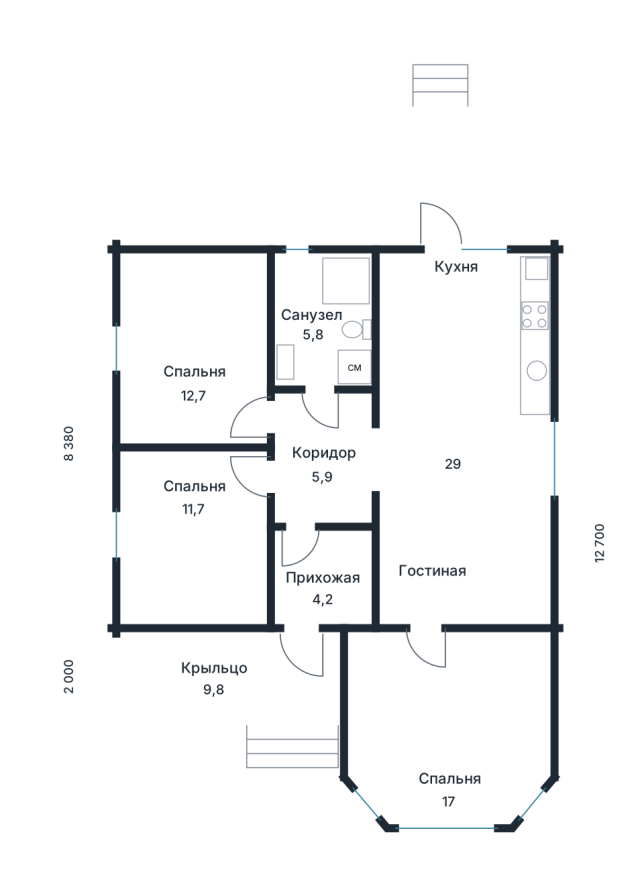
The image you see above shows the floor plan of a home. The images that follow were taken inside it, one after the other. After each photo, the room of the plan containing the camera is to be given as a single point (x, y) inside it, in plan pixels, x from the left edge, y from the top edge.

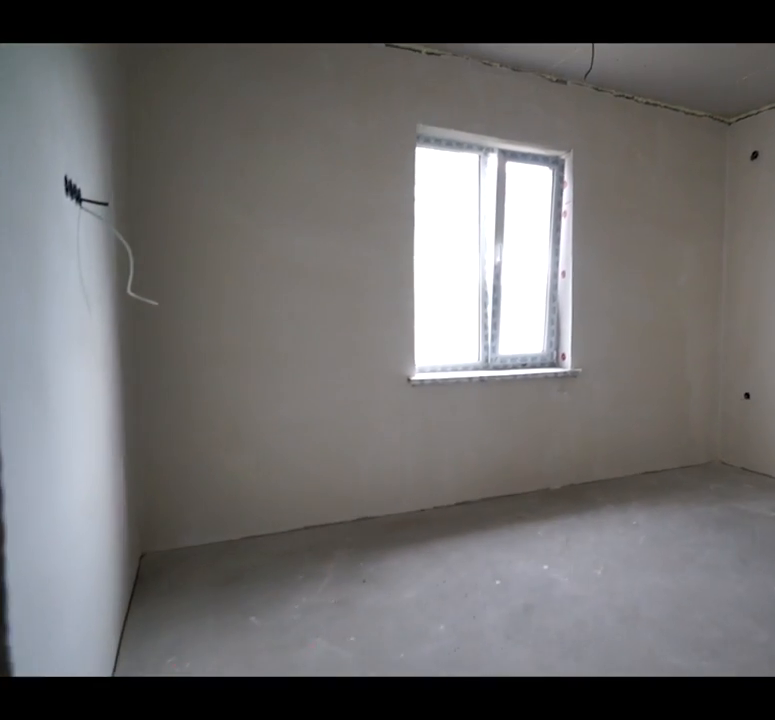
(195, 347)
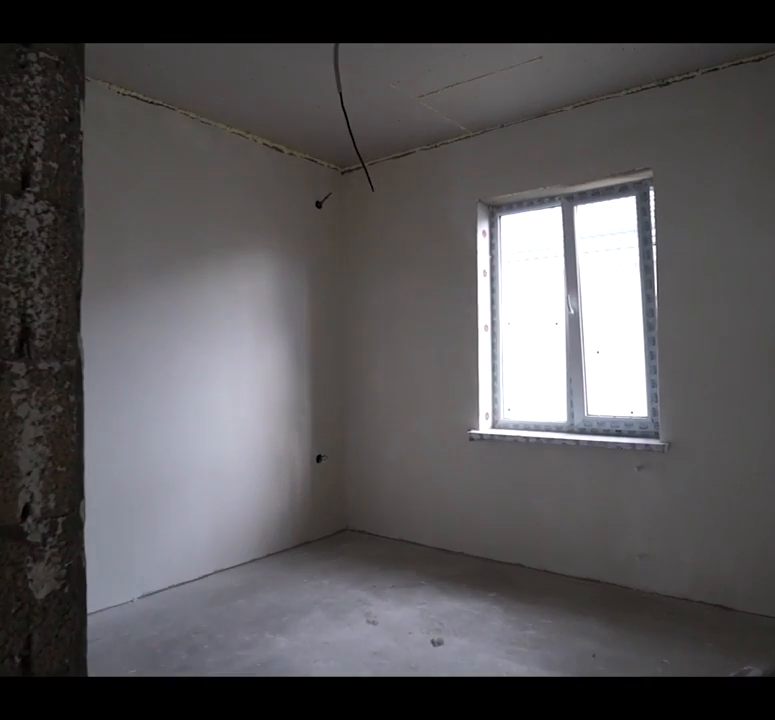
(192, 537)
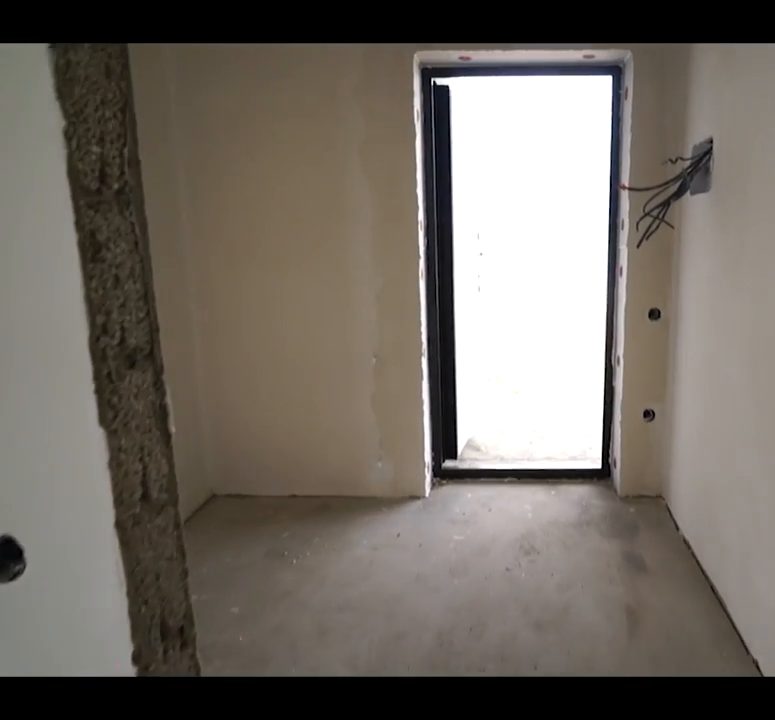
(323, 573)
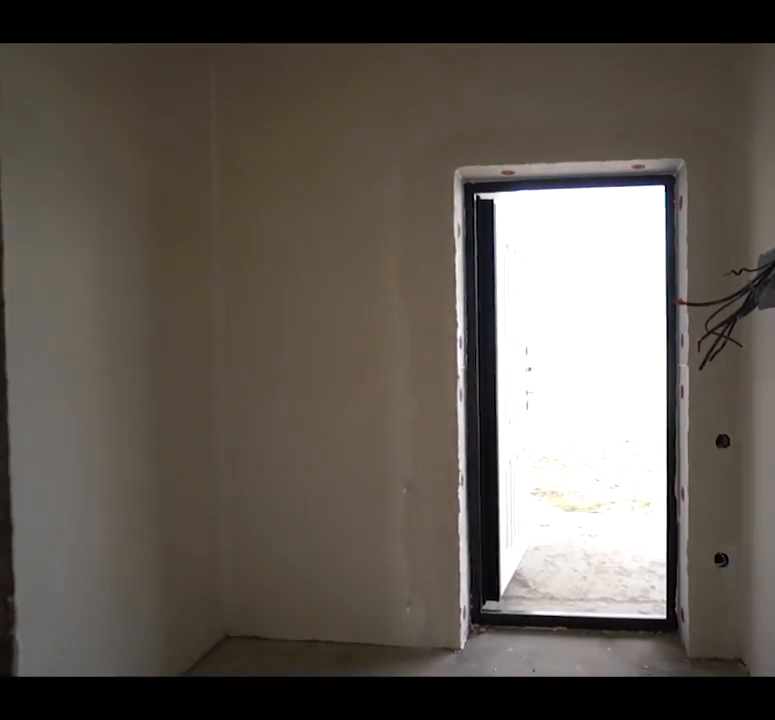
(323, 573)
